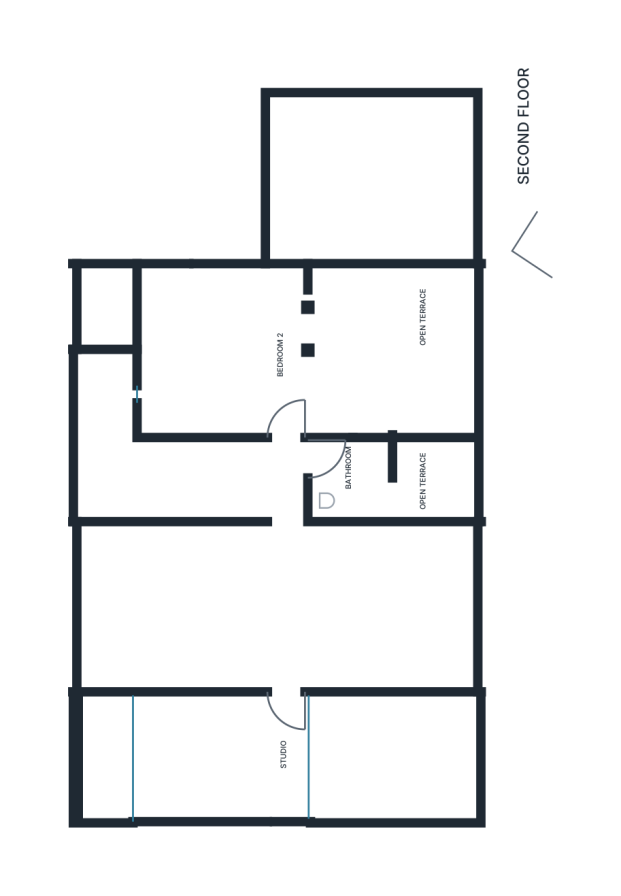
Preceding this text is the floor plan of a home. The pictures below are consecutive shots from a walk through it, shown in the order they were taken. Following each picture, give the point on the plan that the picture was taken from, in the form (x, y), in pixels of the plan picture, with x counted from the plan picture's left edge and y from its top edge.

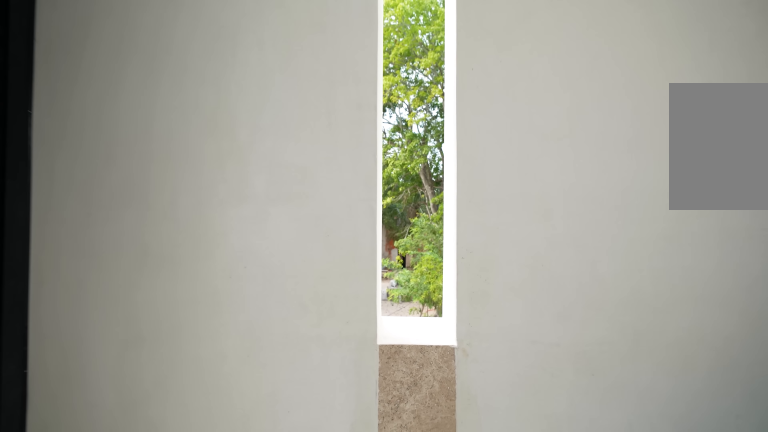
(258, 755)
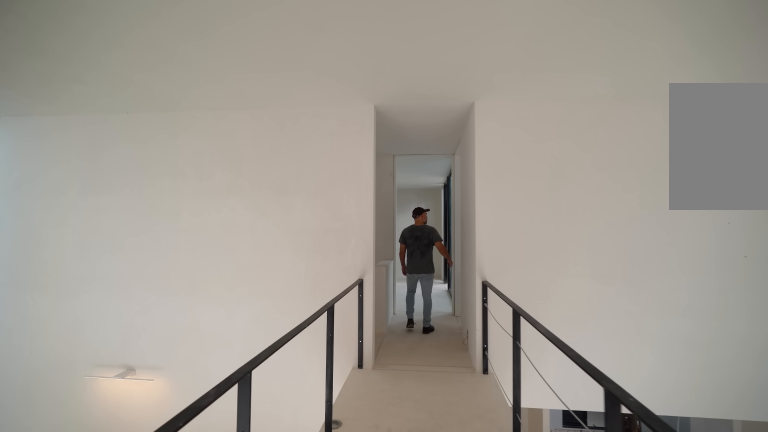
(287, 596)
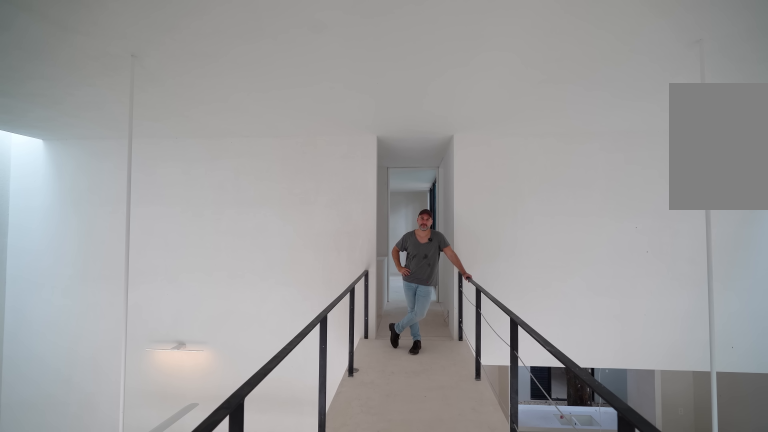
(277, 640)
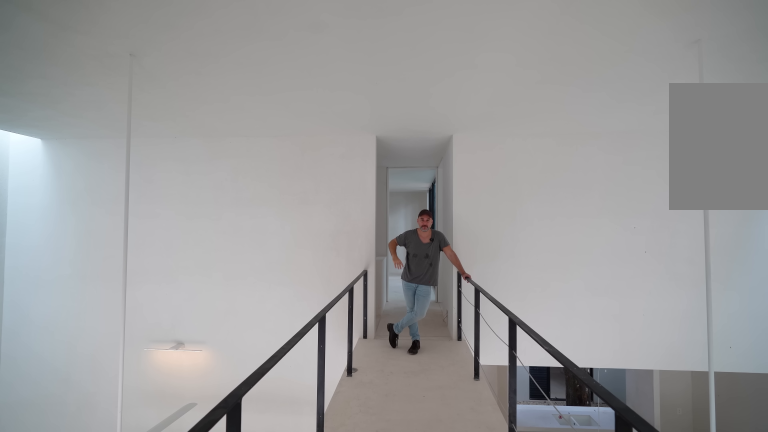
(277, 637)
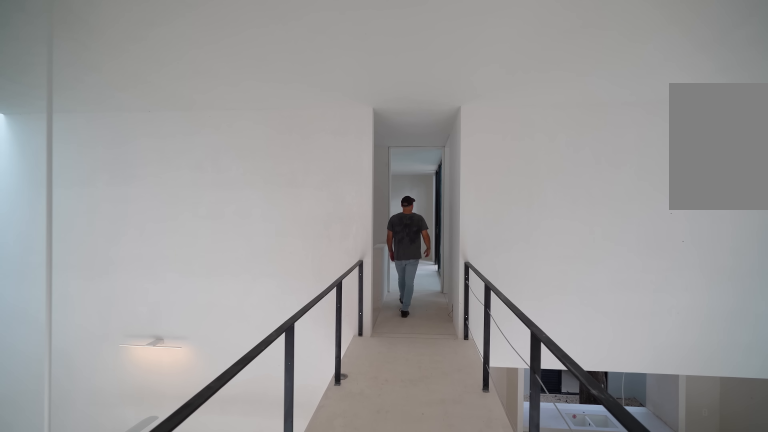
(276, 637)
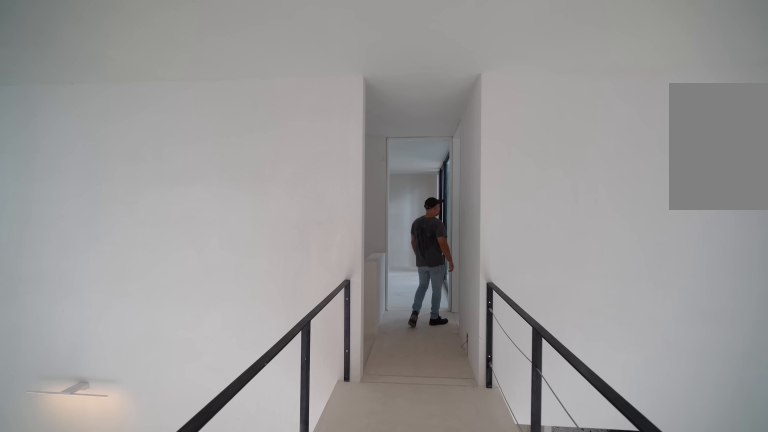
(276, 637)
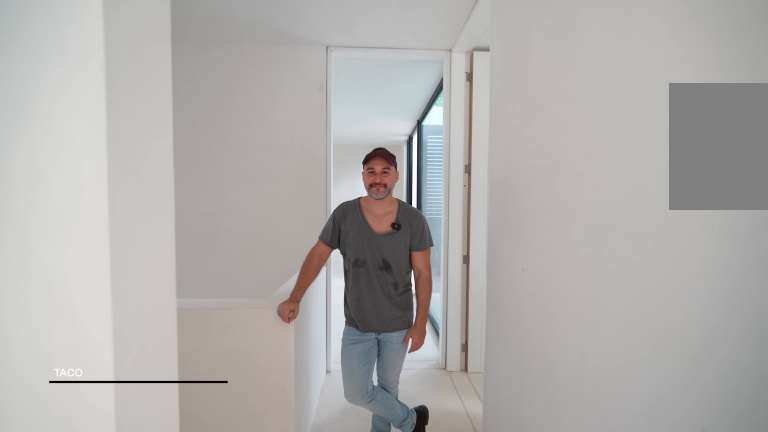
(285, 530)
